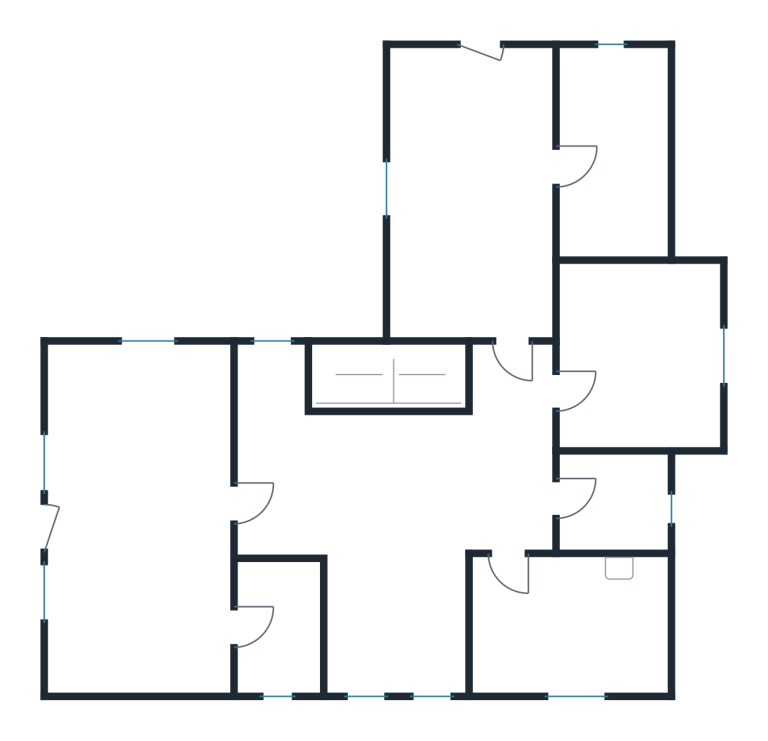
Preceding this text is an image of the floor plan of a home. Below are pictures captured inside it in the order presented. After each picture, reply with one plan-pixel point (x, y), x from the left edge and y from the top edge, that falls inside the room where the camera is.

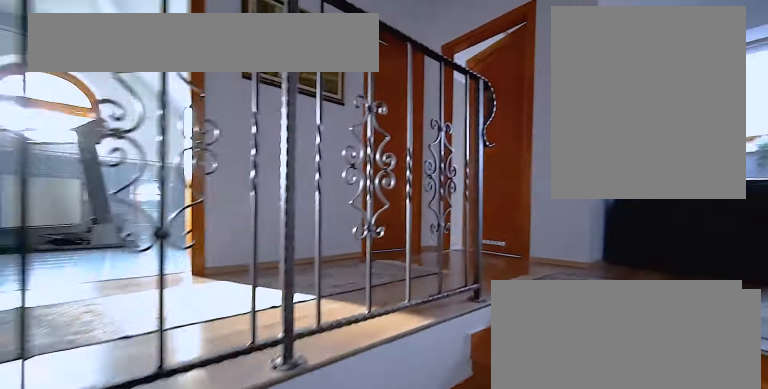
(381, 380)
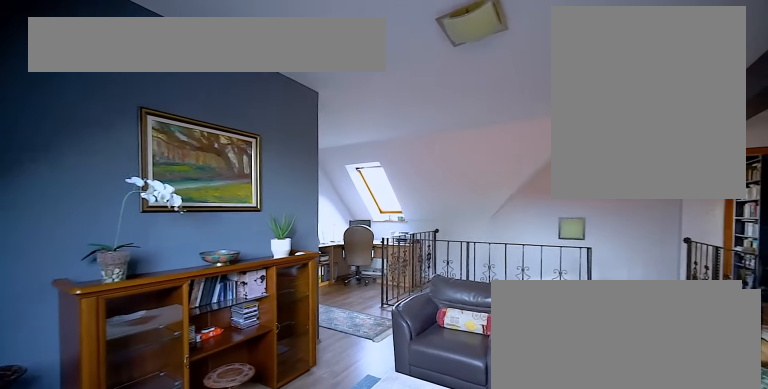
(395, 539)
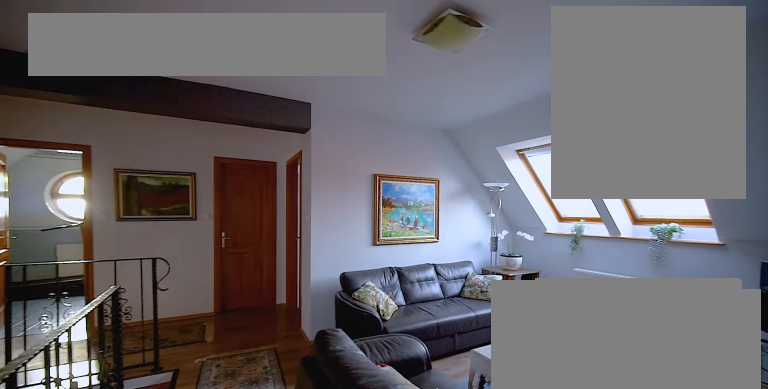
(396, 540)
